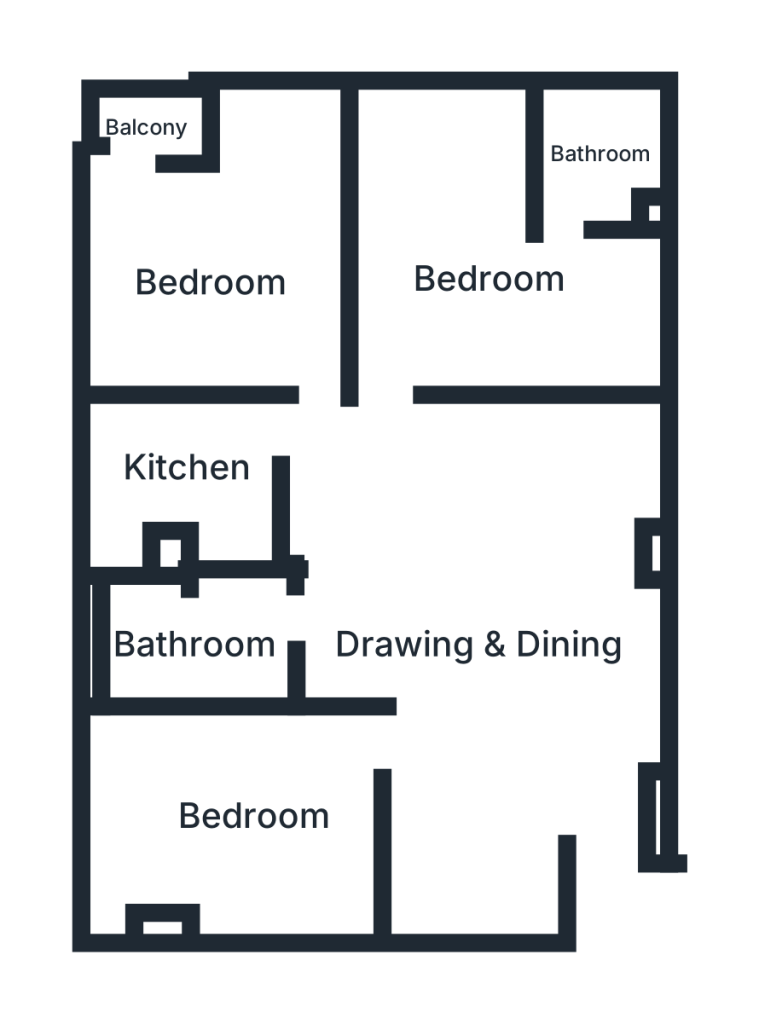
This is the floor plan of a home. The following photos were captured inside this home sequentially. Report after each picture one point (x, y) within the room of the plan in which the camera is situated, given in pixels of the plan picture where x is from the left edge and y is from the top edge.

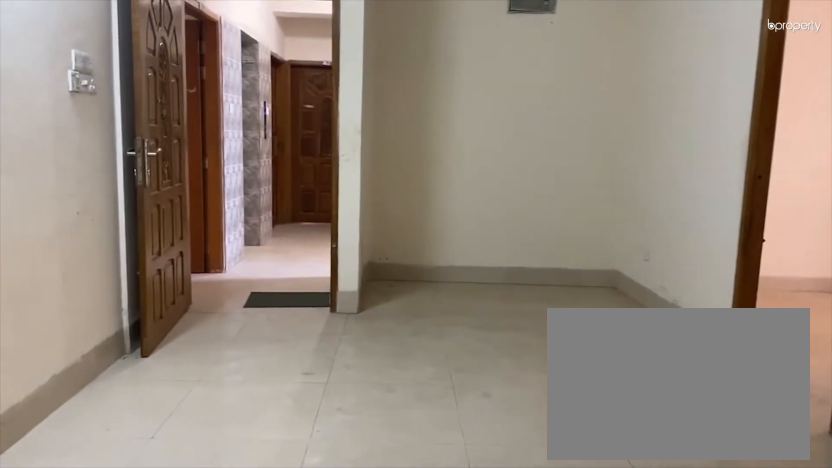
(483, 654)
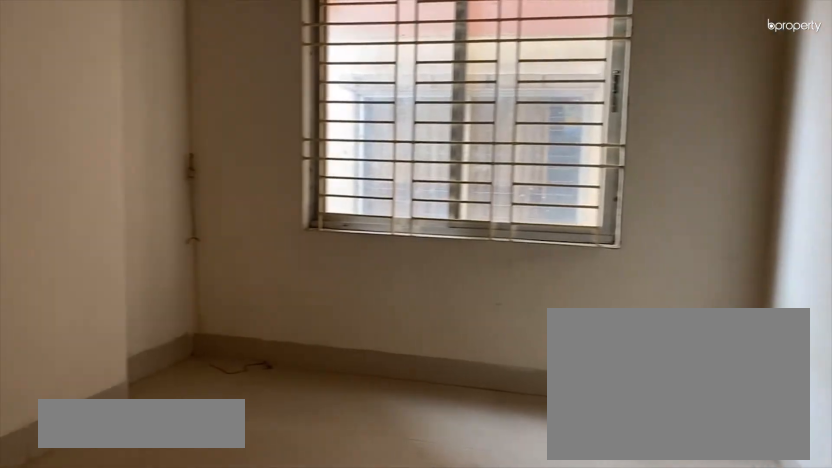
(262, 807)
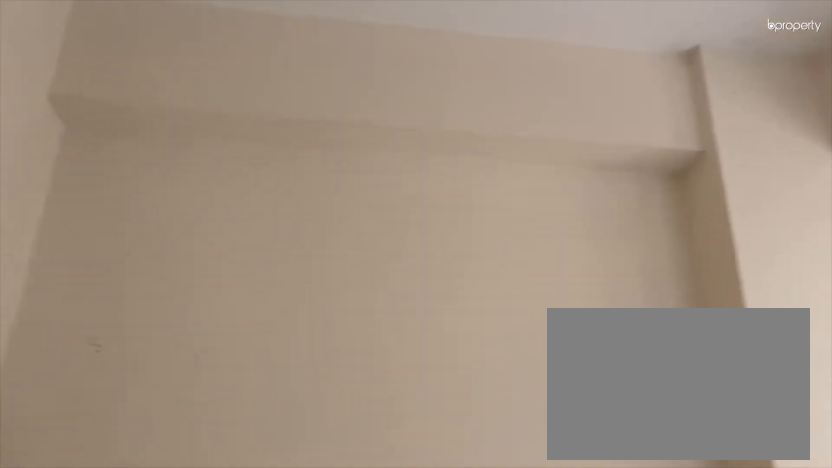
(262, 807)
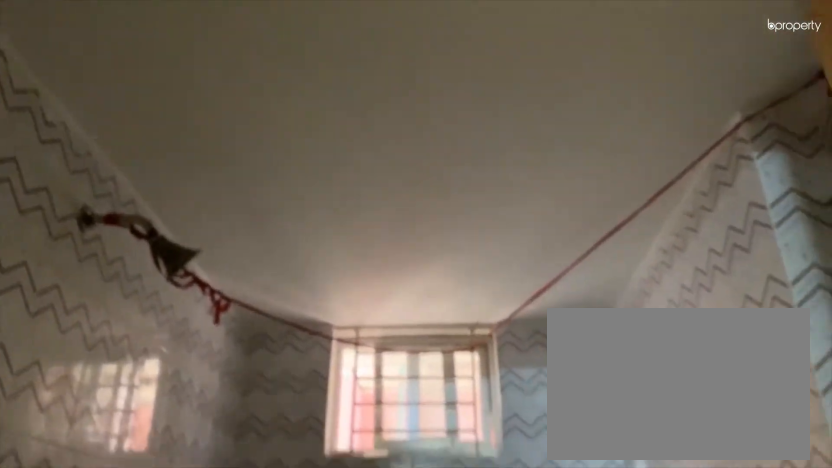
(209, 640)
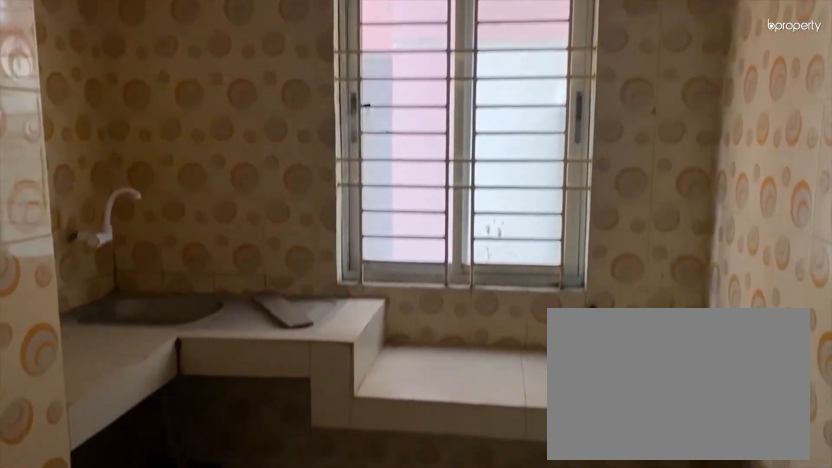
(191, 466)
